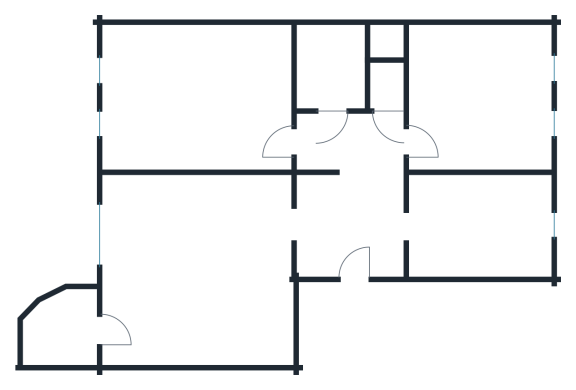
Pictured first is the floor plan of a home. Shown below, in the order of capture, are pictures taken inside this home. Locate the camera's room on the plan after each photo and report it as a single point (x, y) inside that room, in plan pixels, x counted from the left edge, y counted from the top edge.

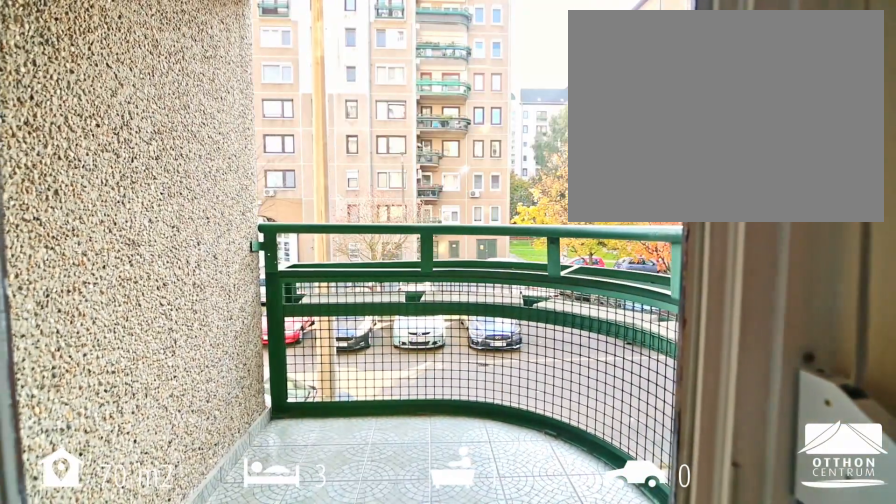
(61, 329)
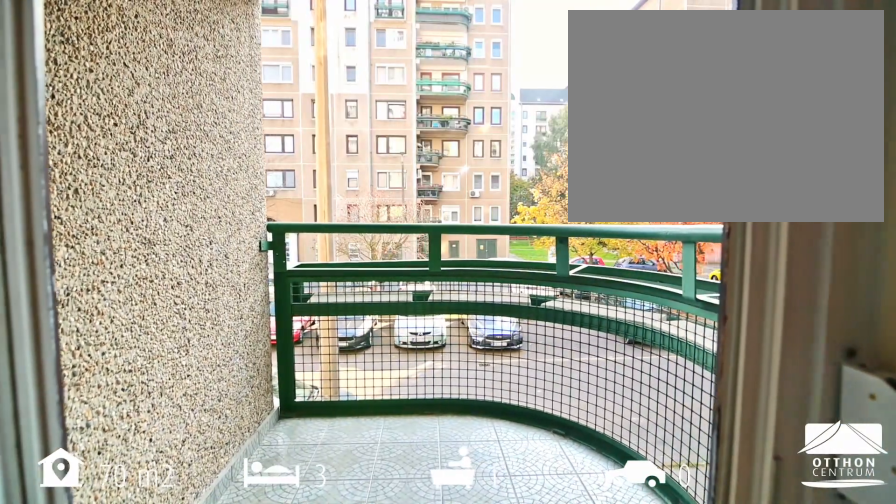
(61, 329)
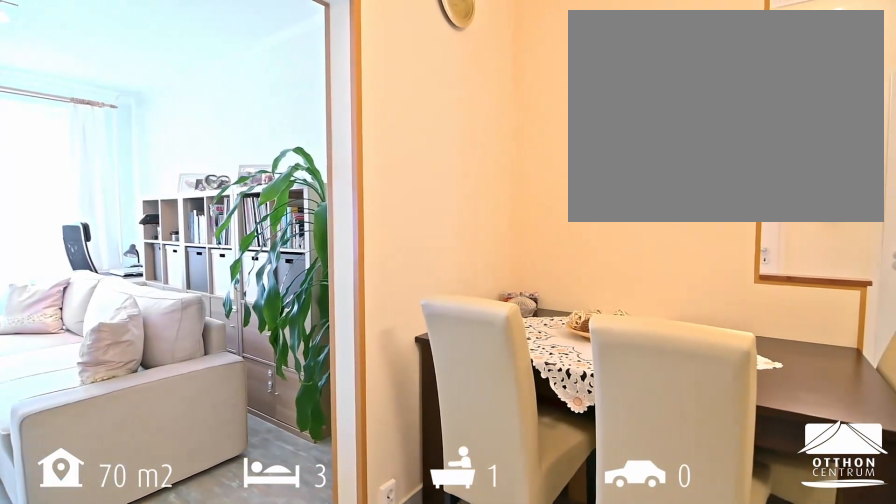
(348, 216)
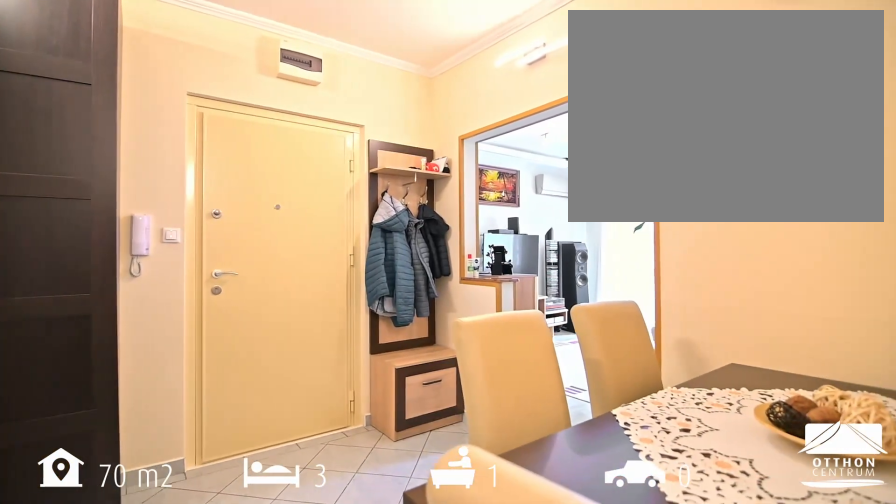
(348, 216)
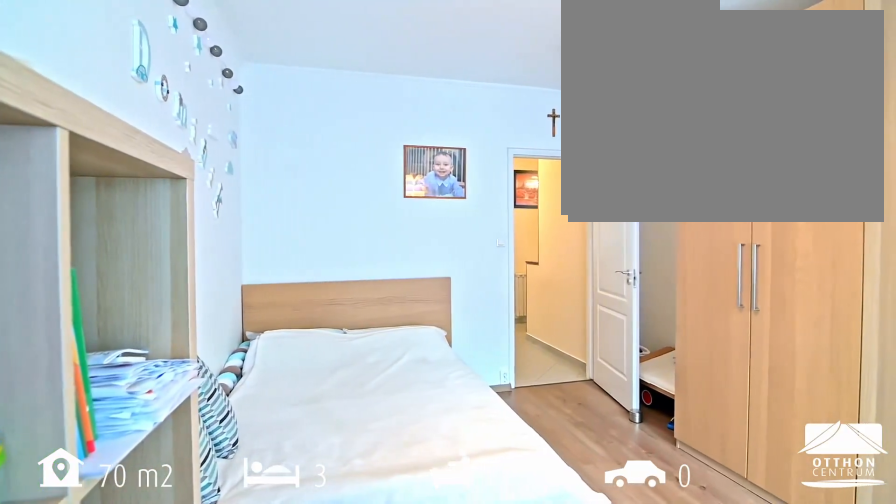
(198, 96)
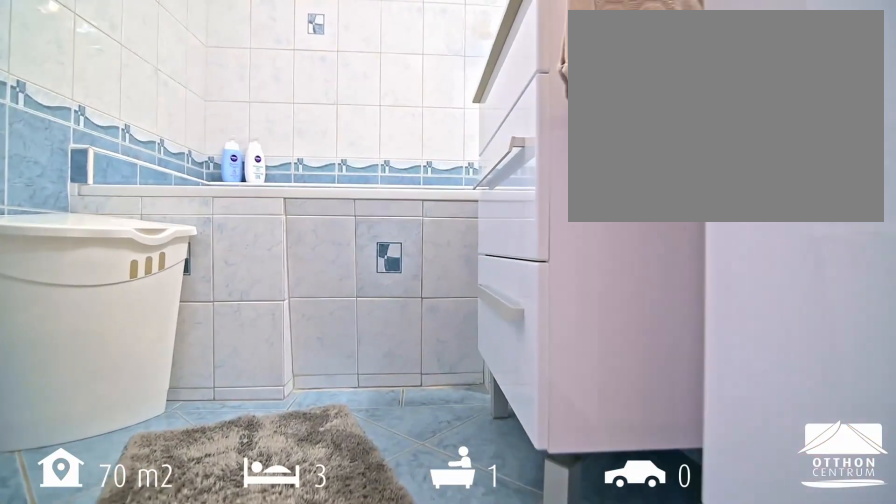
(331, 68)
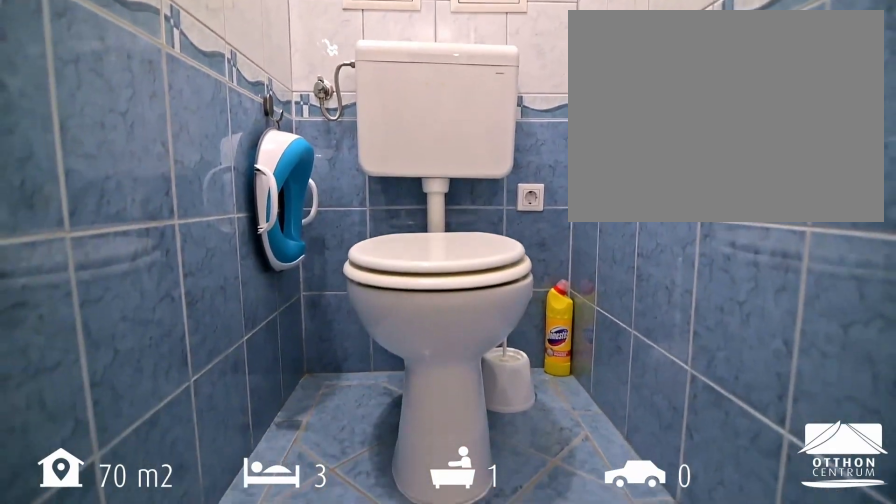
(387, 84)
